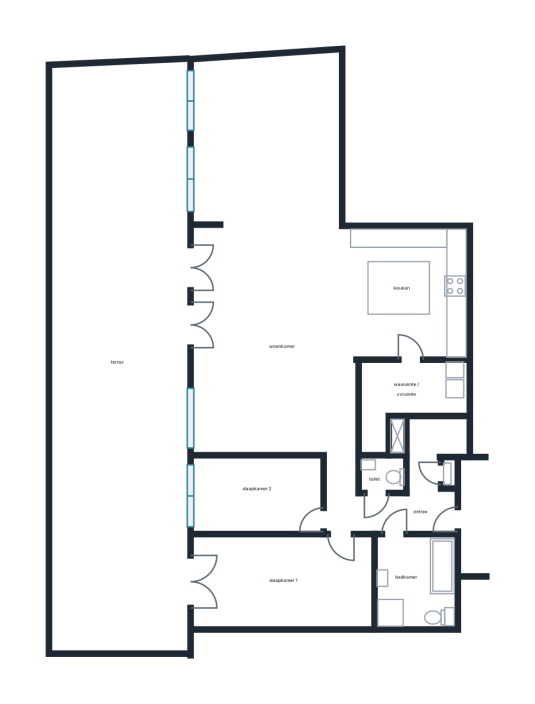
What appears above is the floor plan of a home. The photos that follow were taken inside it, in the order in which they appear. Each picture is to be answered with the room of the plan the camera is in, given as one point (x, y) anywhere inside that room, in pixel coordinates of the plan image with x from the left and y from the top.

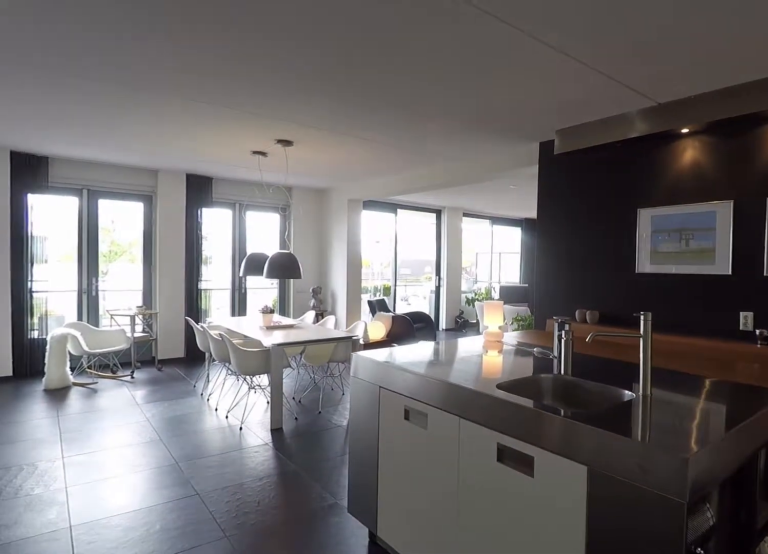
(402, 291)
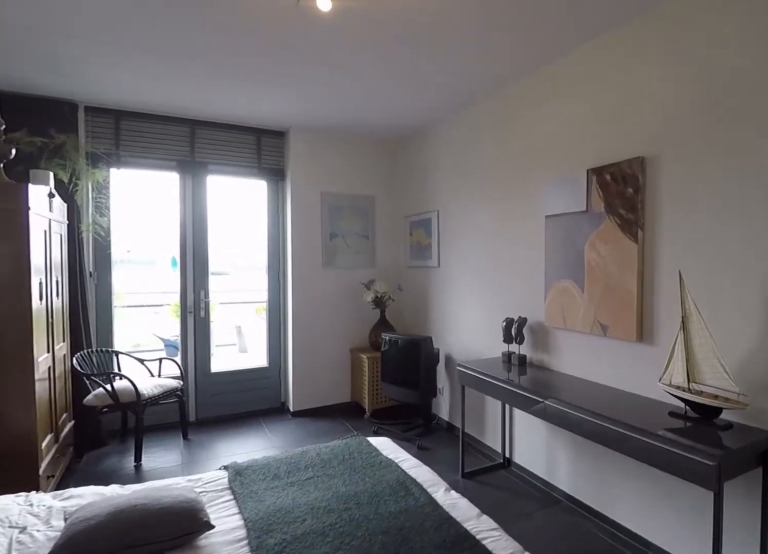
(283, 581)
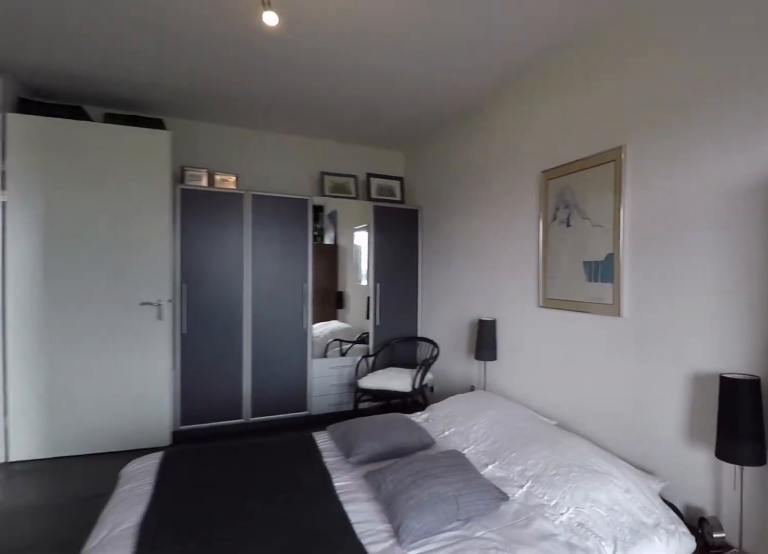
(283, 581)
